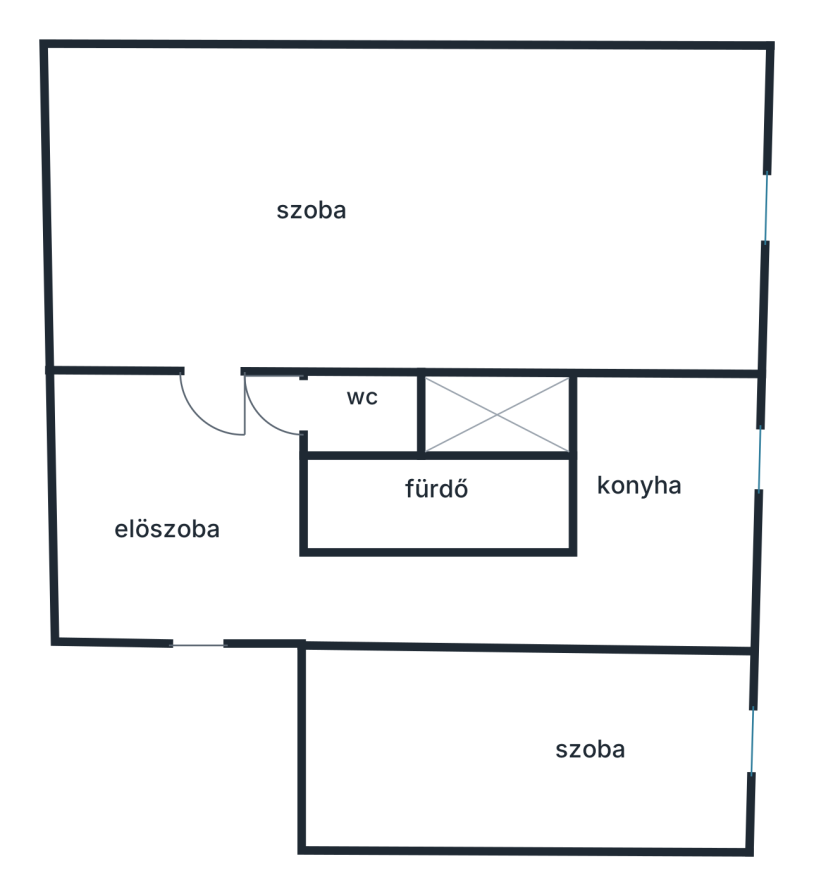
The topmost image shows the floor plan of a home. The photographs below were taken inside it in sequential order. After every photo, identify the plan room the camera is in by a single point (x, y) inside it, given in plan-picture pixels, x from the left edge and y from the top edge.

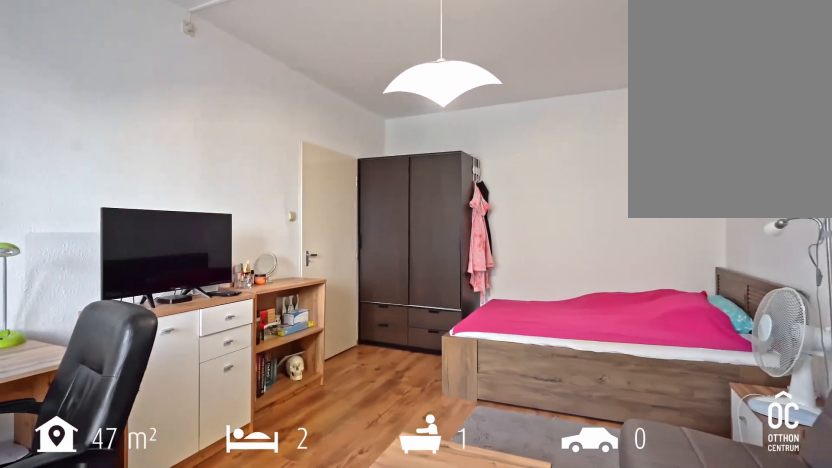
(410, 206)
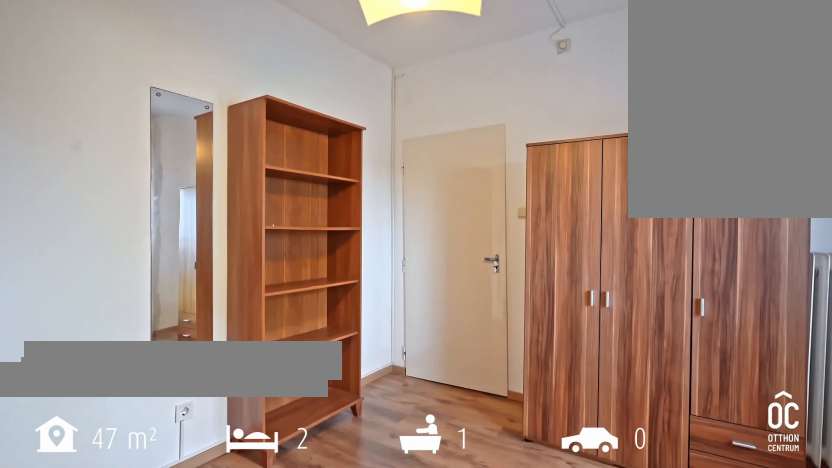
(556, 744)
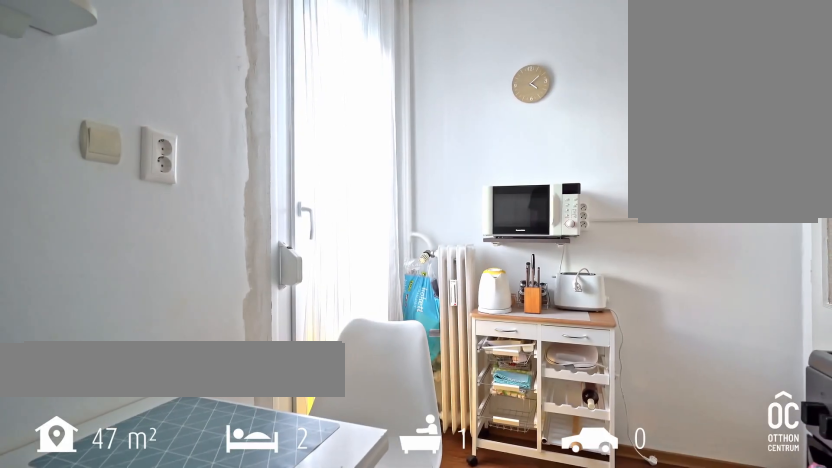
(655, 504)
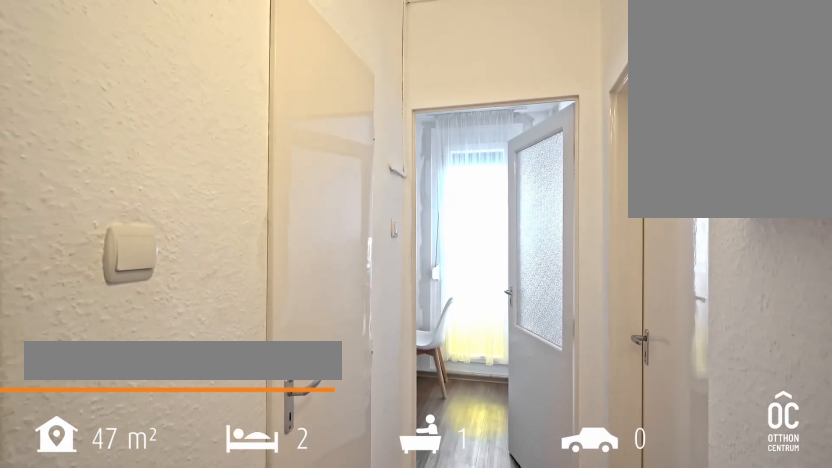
(264, 586)
